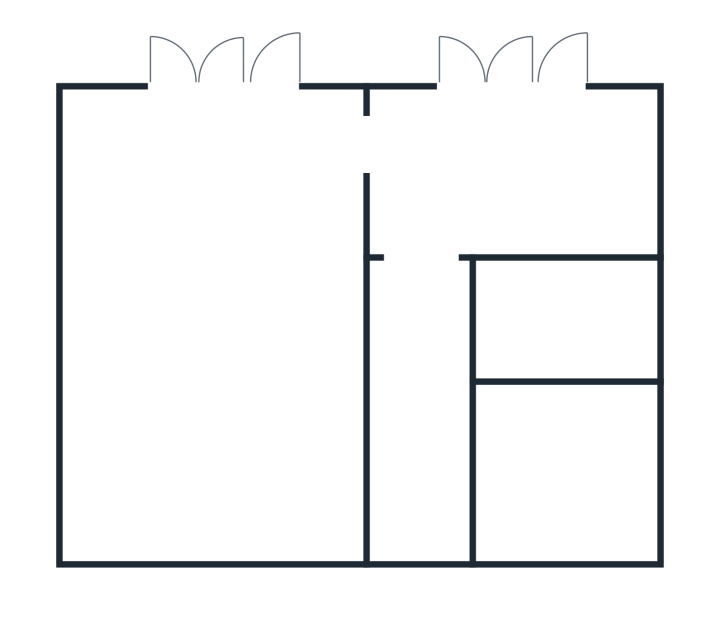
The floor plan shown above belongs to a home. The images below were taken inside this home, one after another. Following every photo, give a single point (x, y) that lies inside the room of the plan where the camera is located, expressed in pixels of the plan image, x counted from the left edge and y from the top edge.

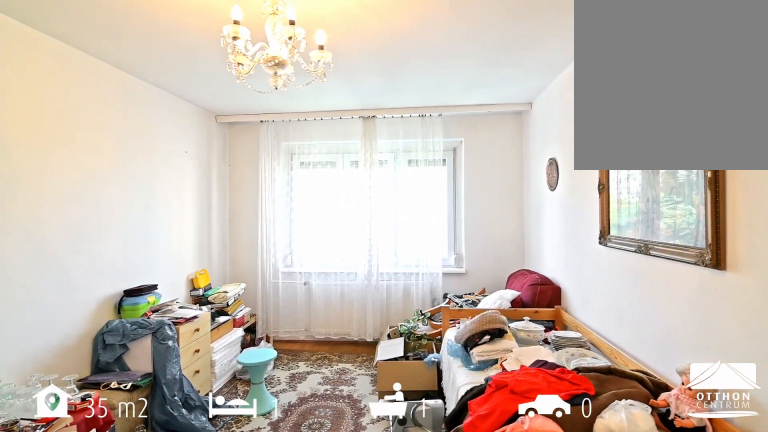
(219, 321)
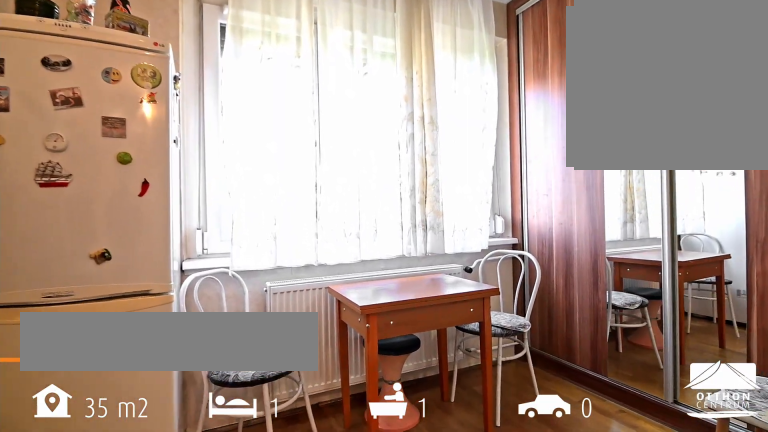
(520, 183)
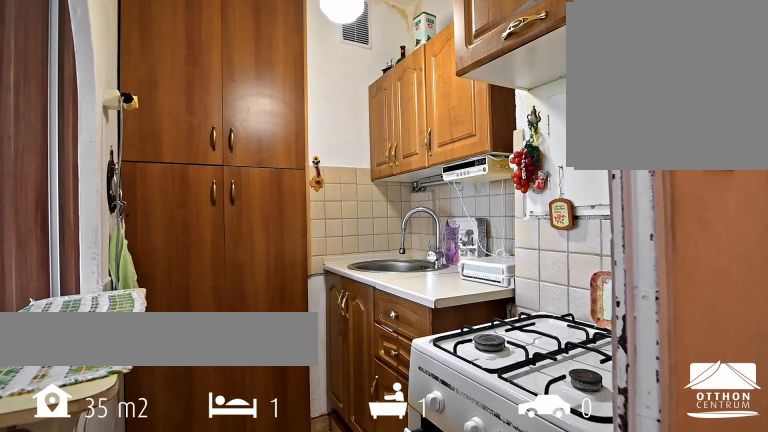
(574, 320)
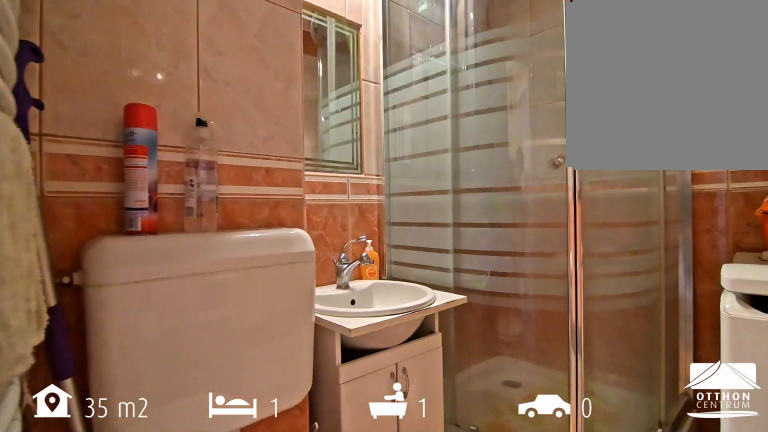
(575, 480)
